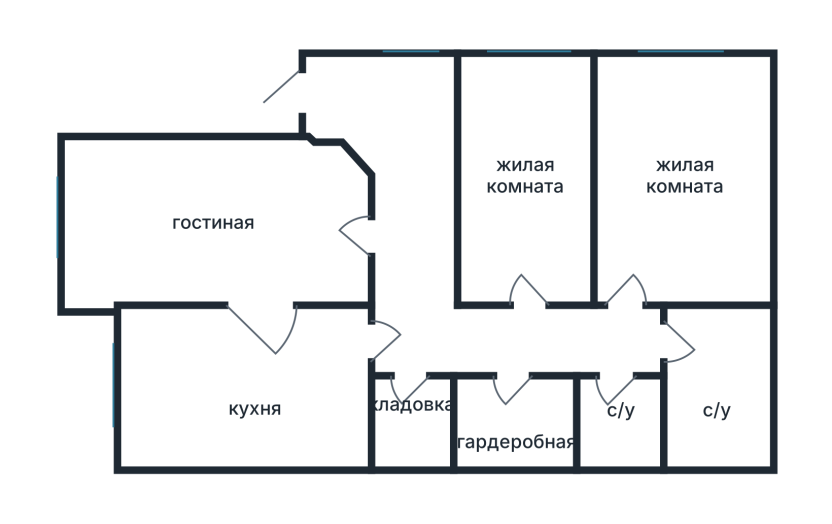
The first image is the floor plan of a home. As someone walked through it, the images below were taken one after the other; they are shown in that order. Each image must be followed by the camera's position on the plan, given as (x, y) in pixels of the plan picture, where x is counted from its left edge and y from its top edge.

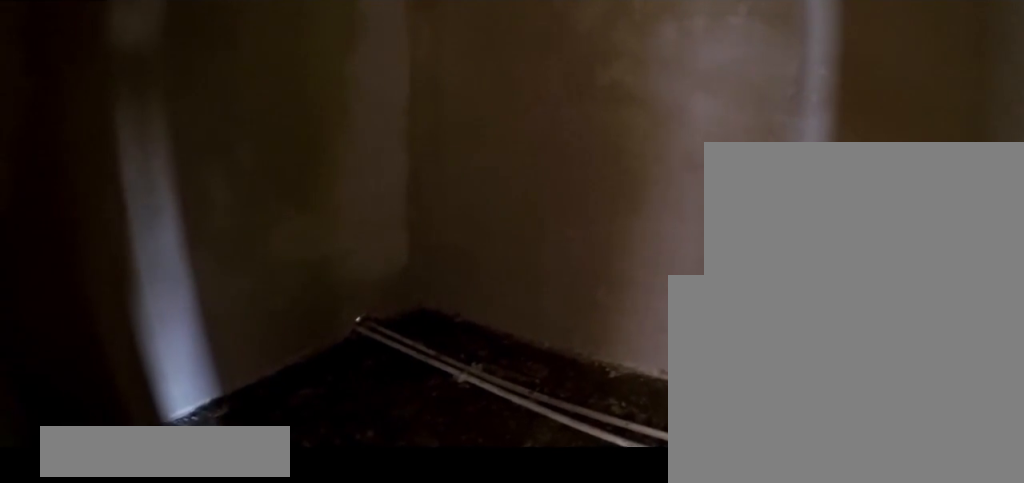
(514, 368)
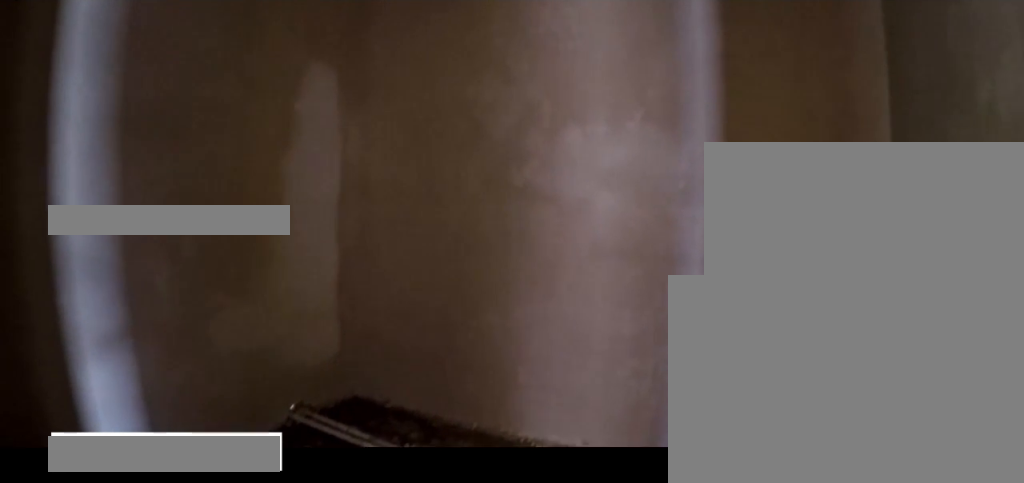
(514, 368)
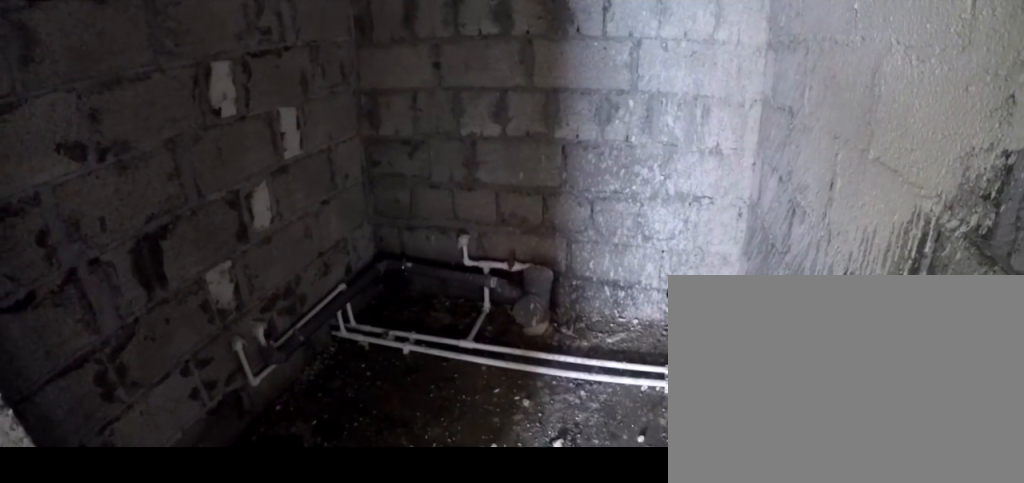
(617, 366)
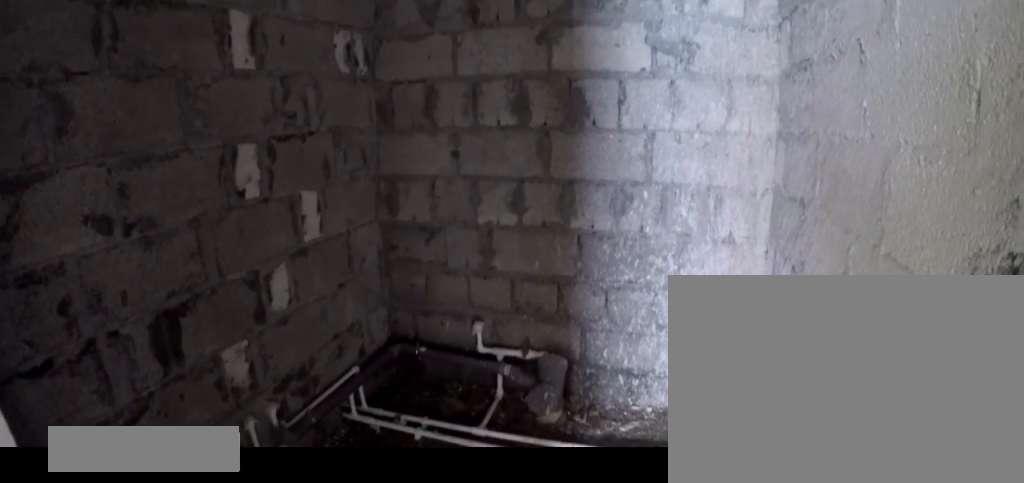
(619, 402)
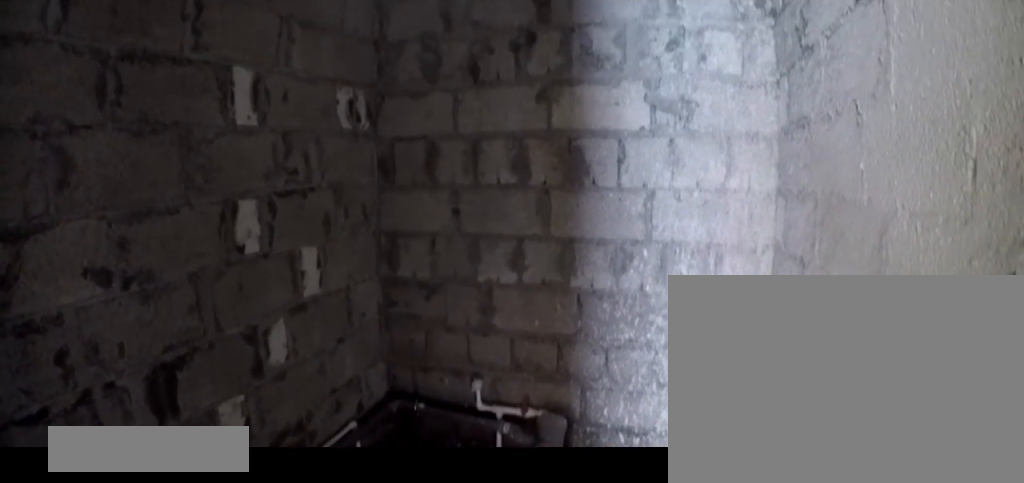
(619, 401)
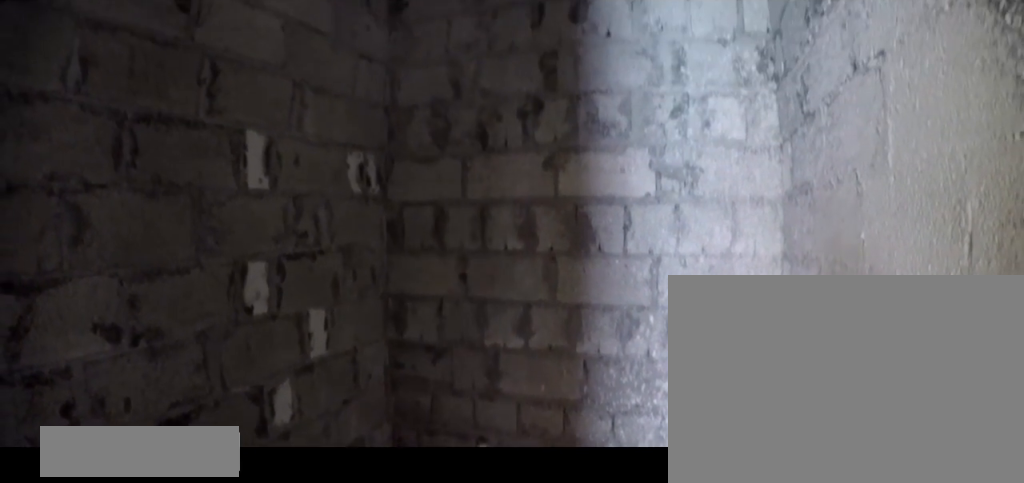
(619, 402)
